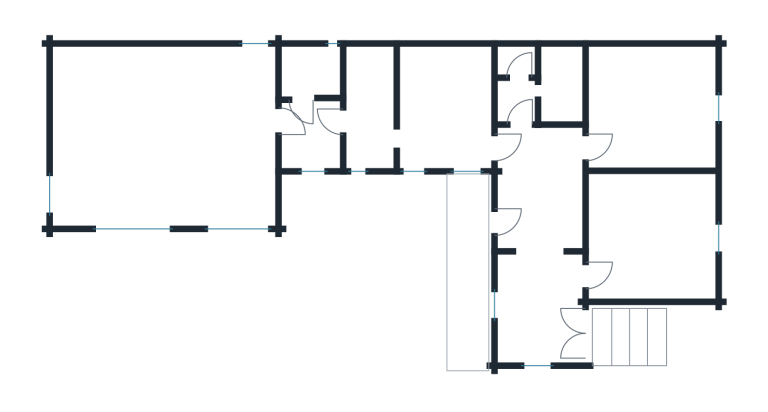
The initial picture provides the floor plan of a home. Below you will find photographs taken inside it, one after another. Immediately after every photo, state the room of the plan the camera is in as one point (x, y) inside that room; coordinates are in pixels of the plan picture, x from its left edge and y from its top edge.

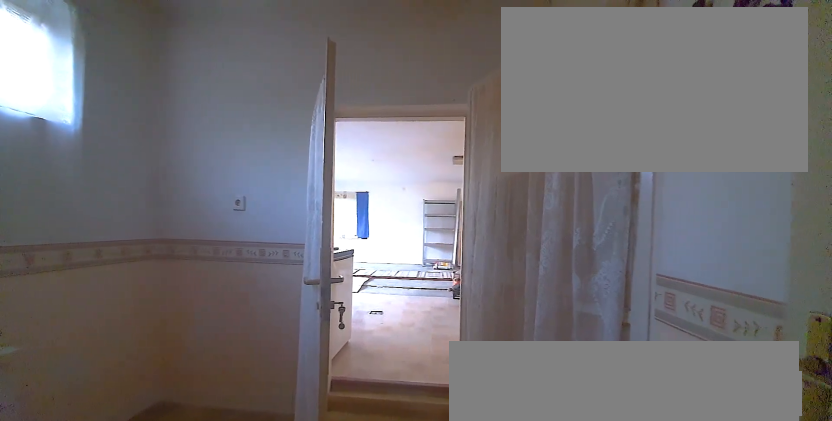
(309, 138)
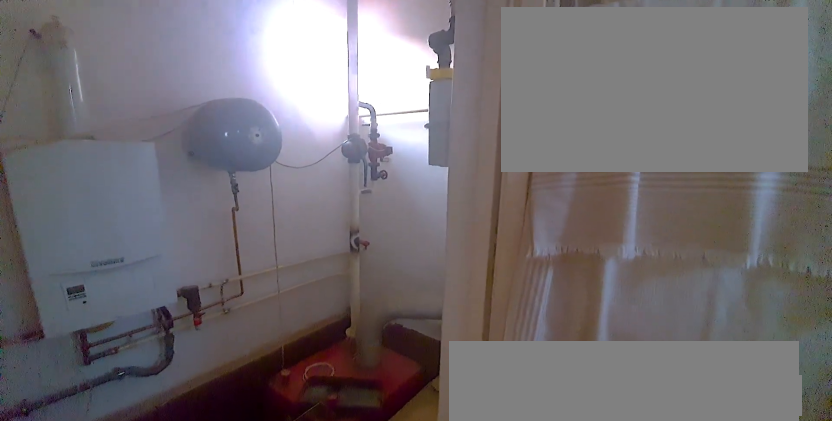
(309, 76)
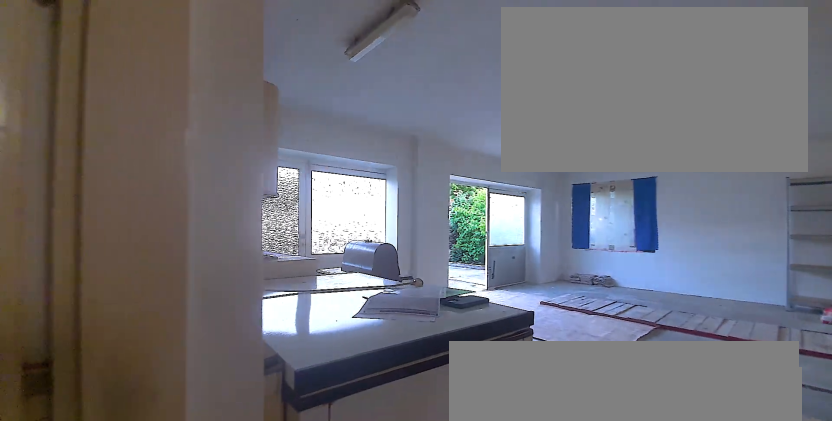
(164, 134)
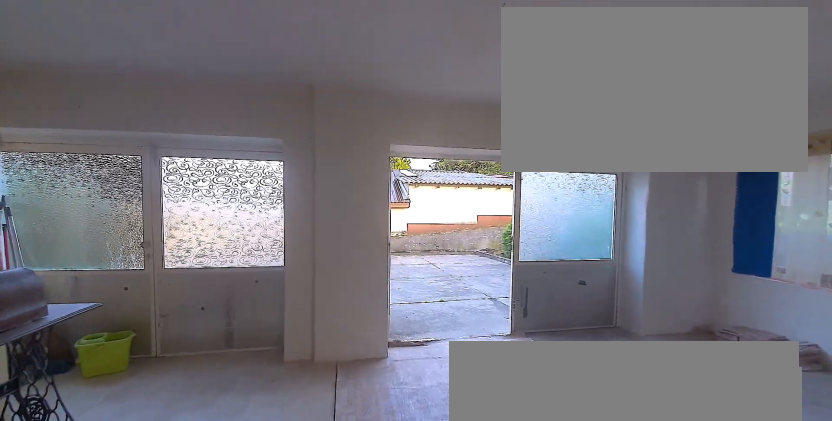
(164, 134)
